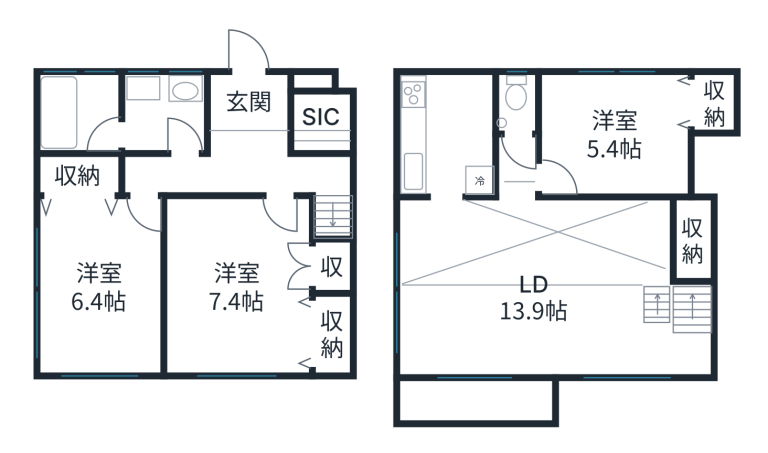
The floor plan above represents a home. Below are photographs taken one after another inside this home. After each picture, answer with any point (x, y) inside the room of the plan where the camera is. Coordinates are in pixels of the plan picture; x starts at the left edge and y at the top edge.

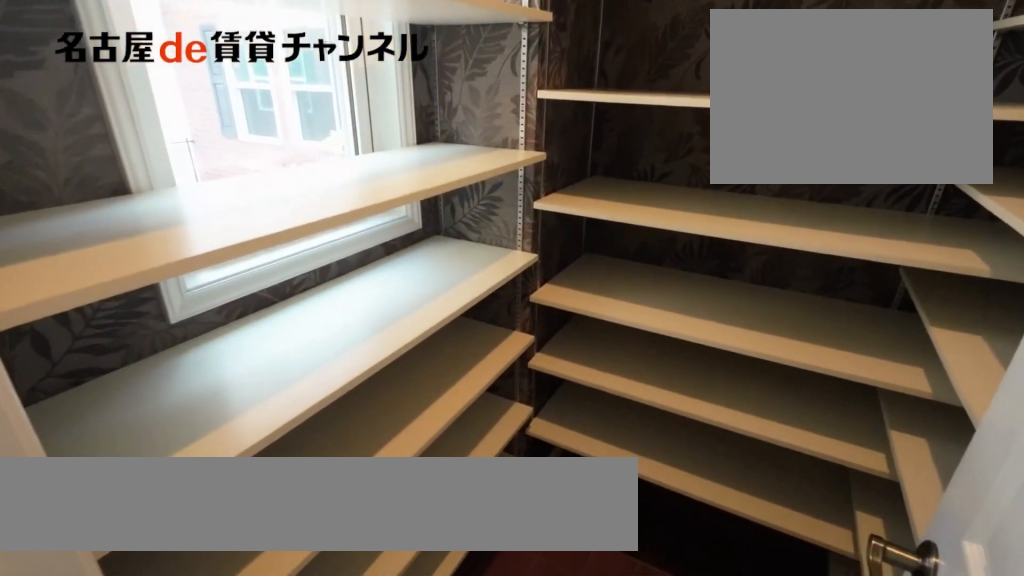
(322, 122)
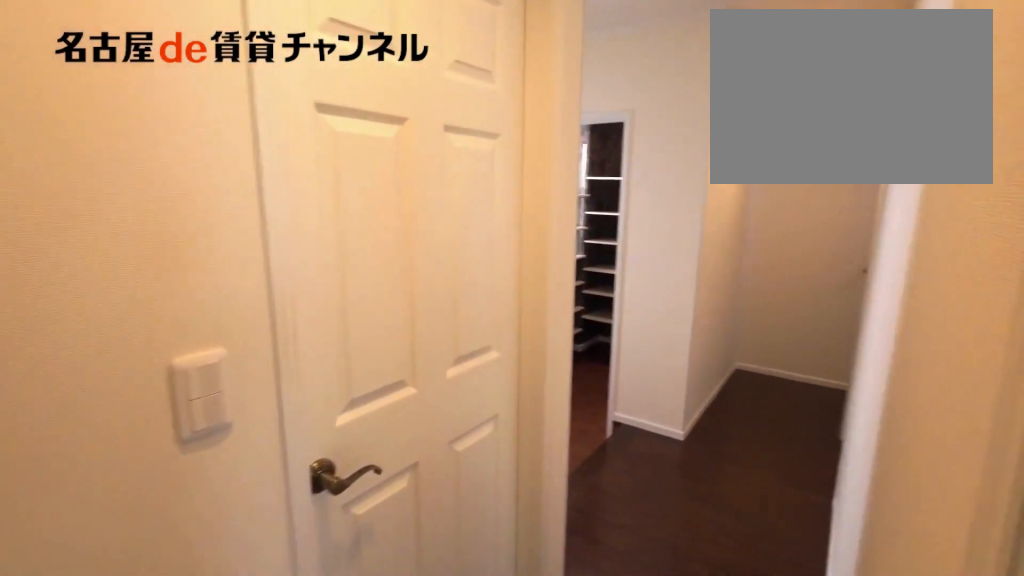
(101, 273)
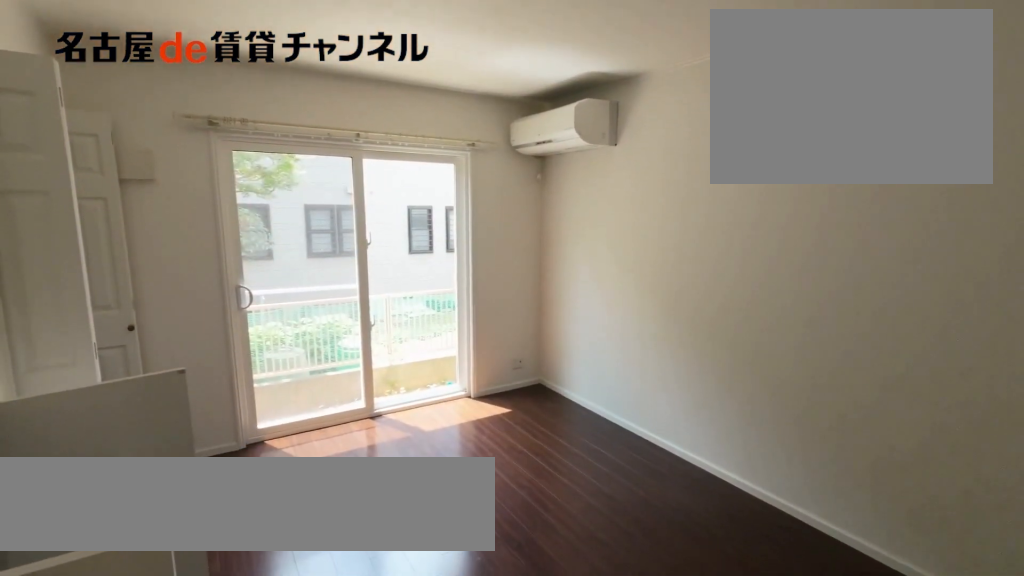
(252, 291)
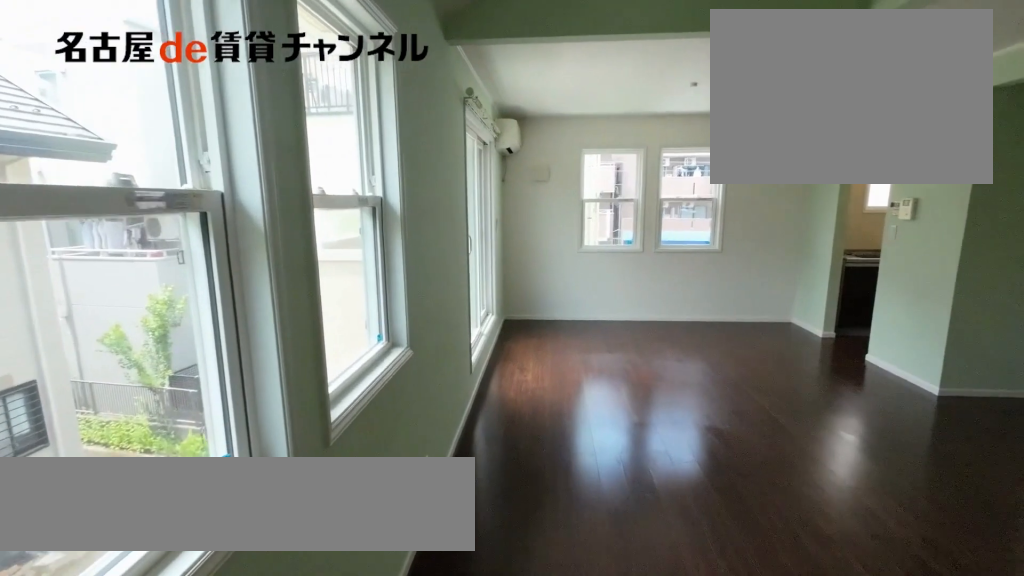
(555, 290)
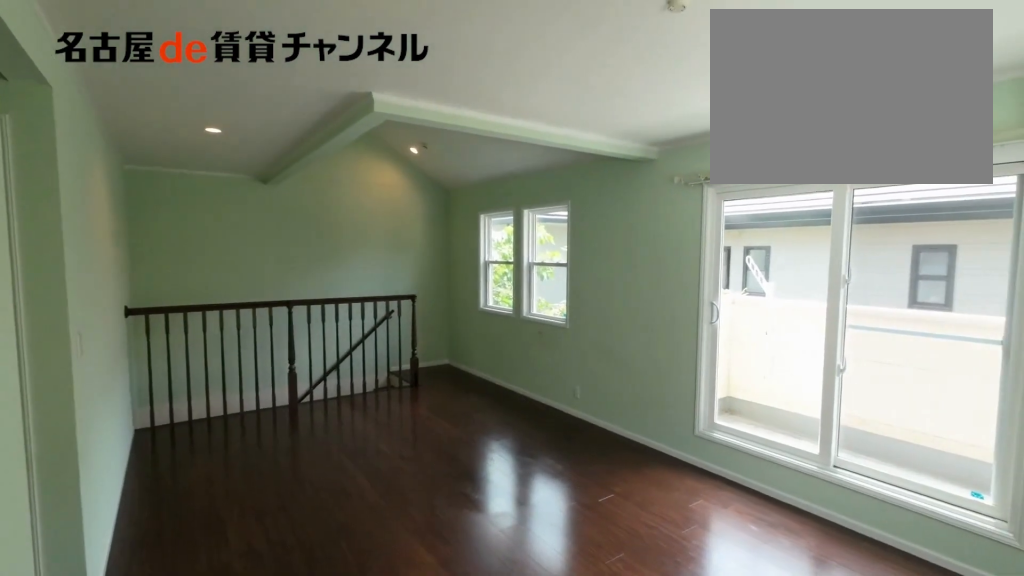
(555, 290)
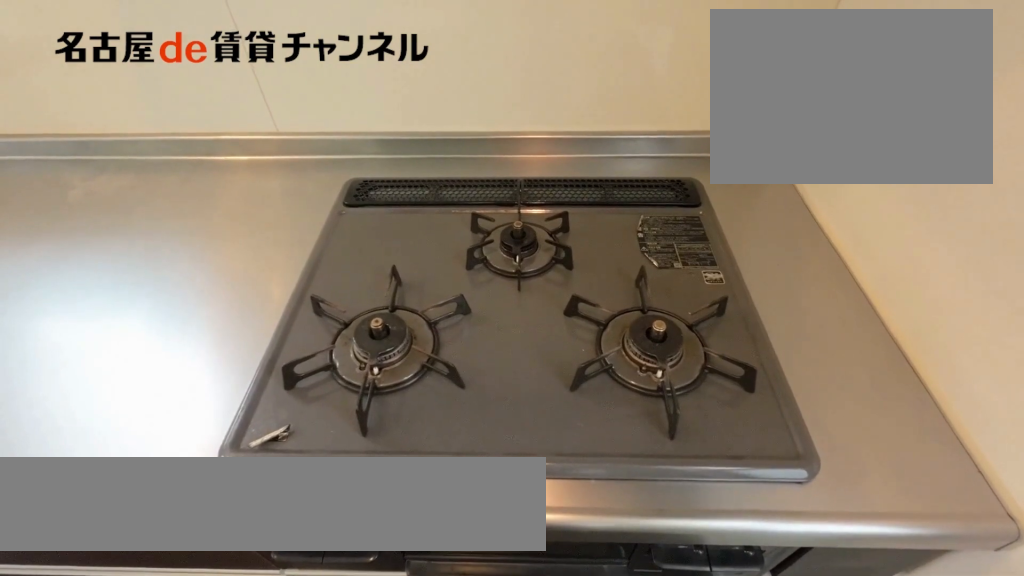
(445, 135)
